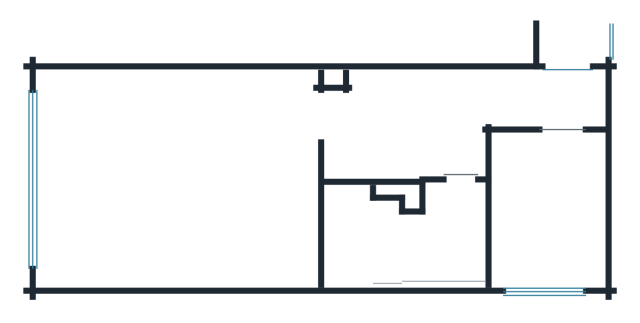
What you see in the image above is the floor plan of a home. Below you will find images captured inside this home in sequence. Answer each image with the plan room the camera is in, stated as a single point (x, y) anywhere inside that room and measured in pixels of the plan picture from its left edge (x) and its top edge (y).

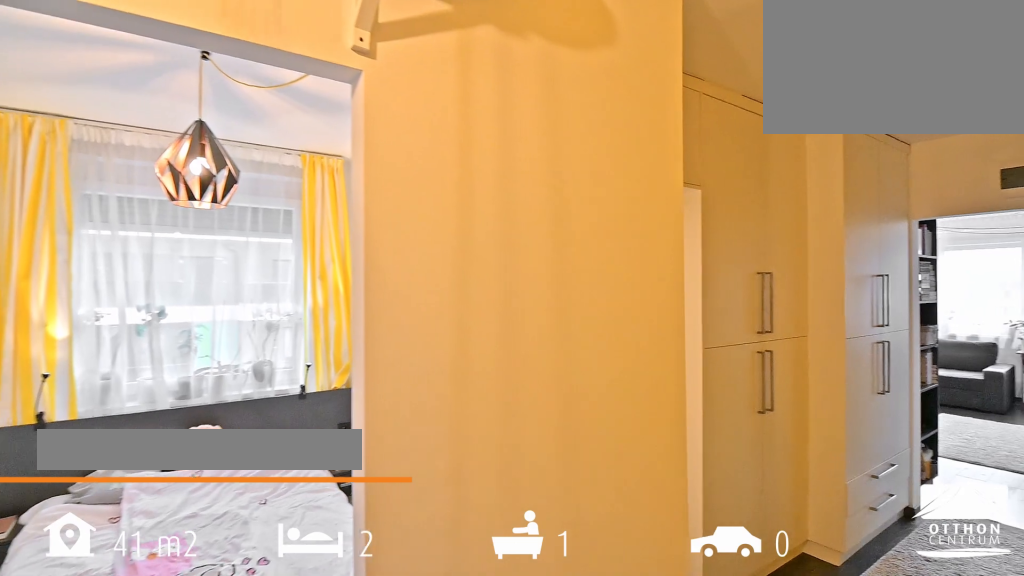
(402, 120)
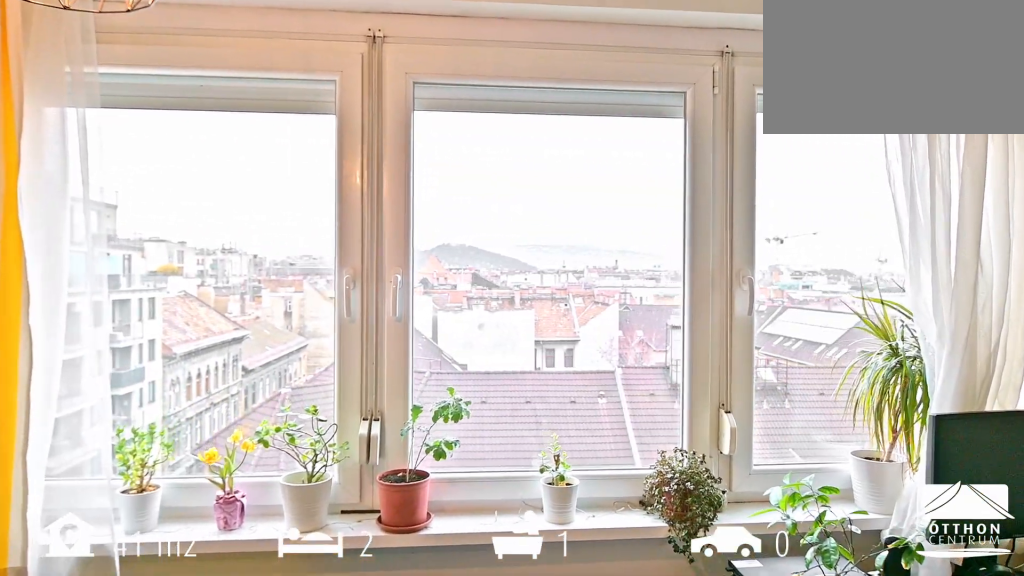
(171, 182)
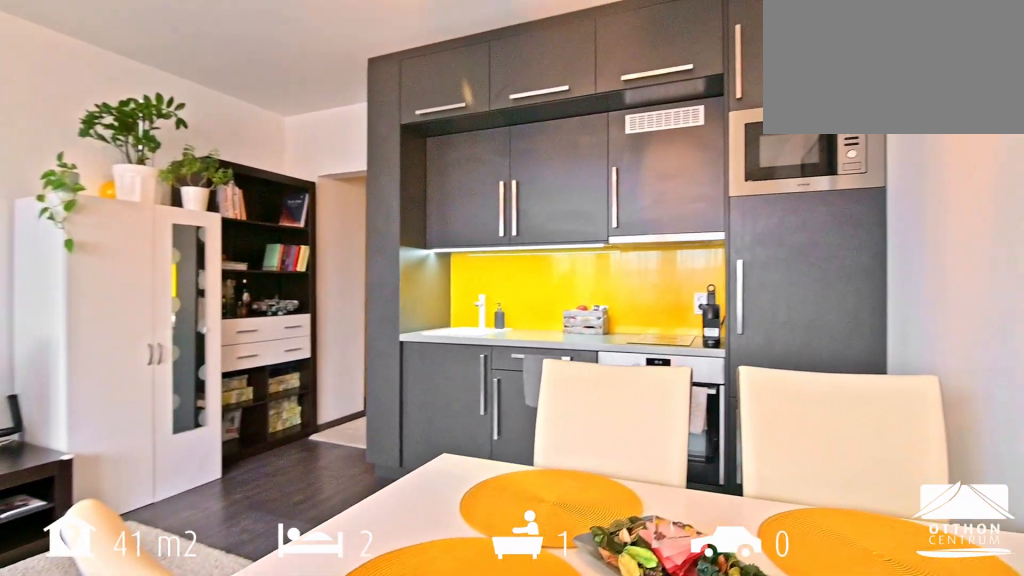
(171, 182)
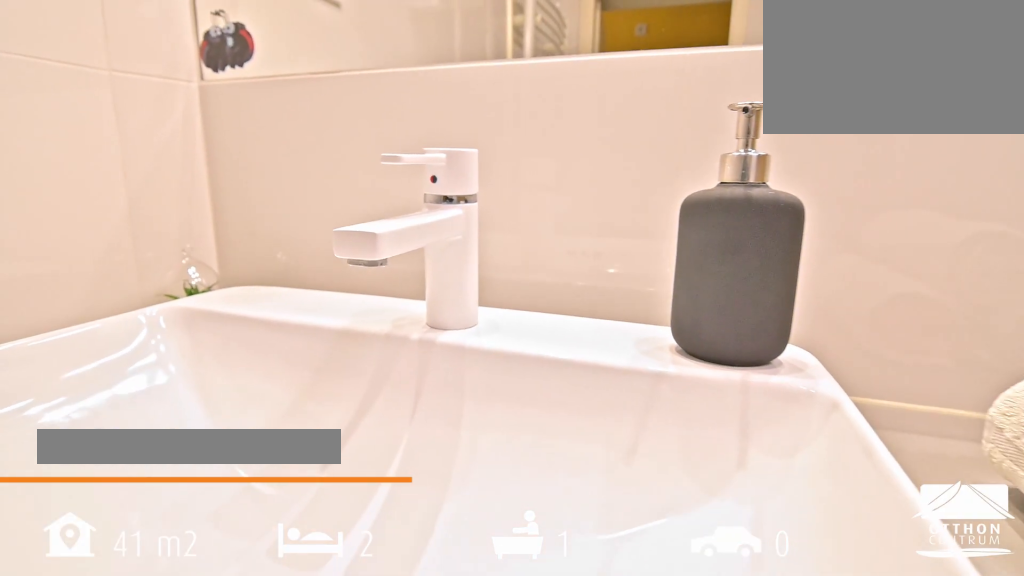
(402, 235)
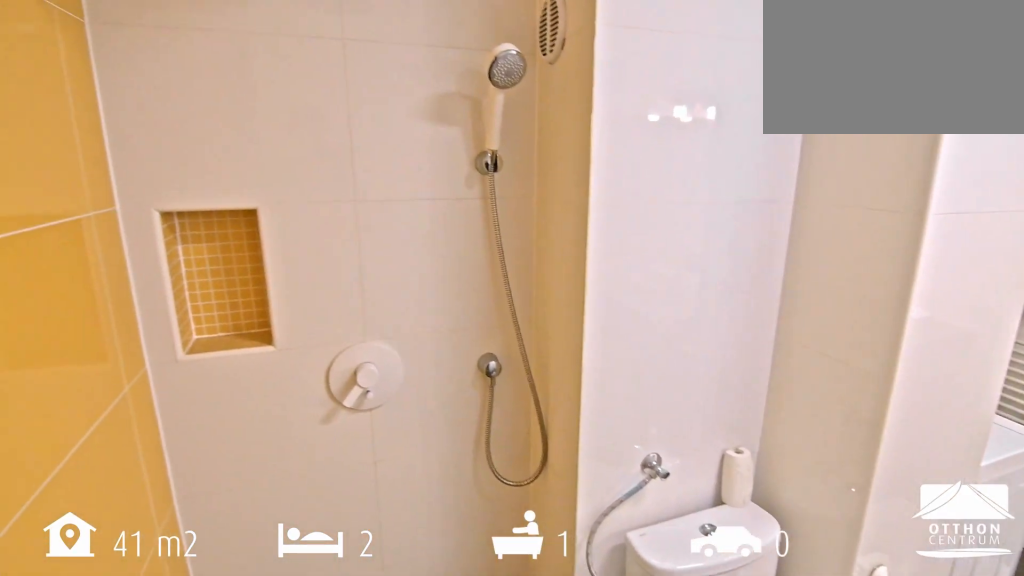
(402, 235)
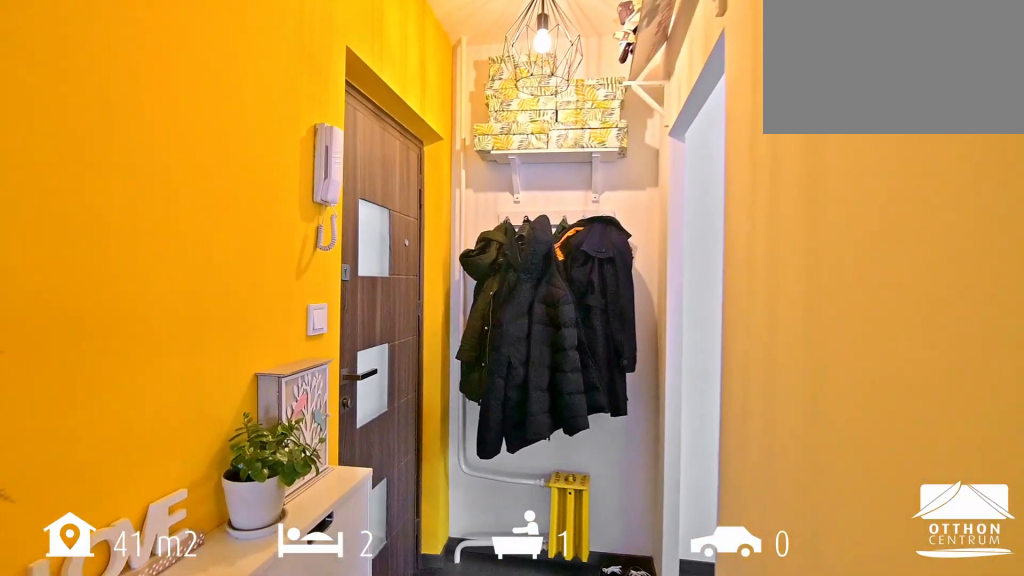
(526, 102)
